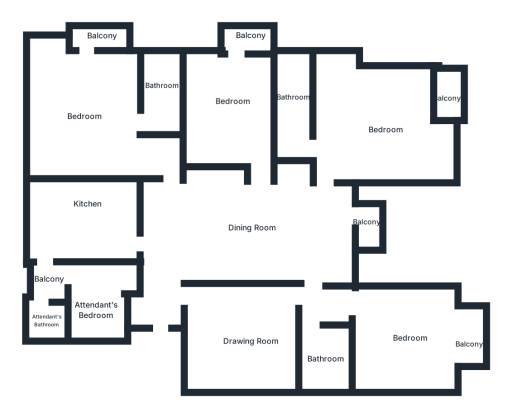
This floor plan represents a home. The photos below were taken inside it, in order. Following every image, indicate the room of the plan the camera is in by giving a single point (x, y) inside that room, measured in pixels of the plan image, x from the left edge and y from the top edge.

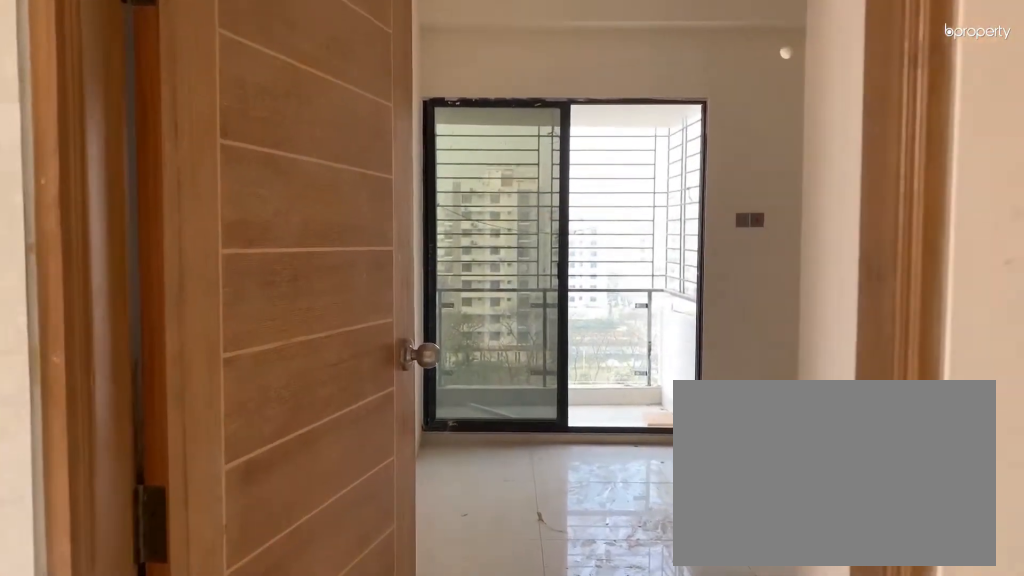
(252, 167)
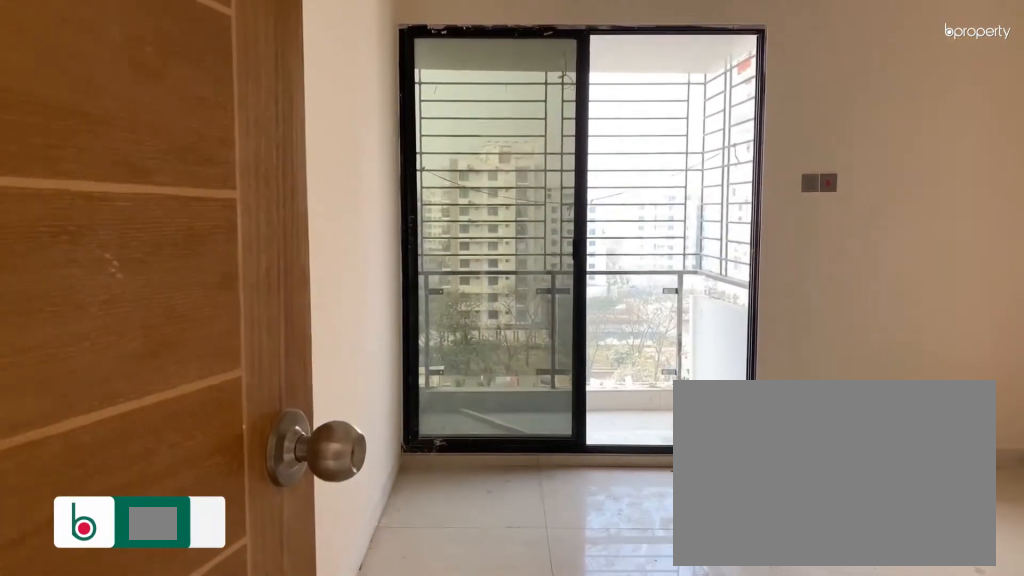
(252, 167)
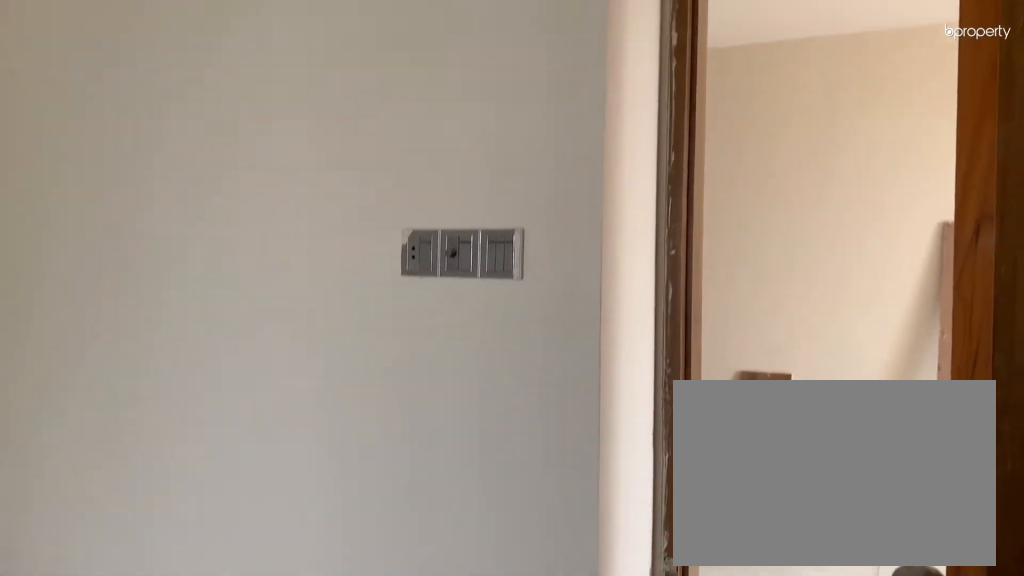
(232, 106)
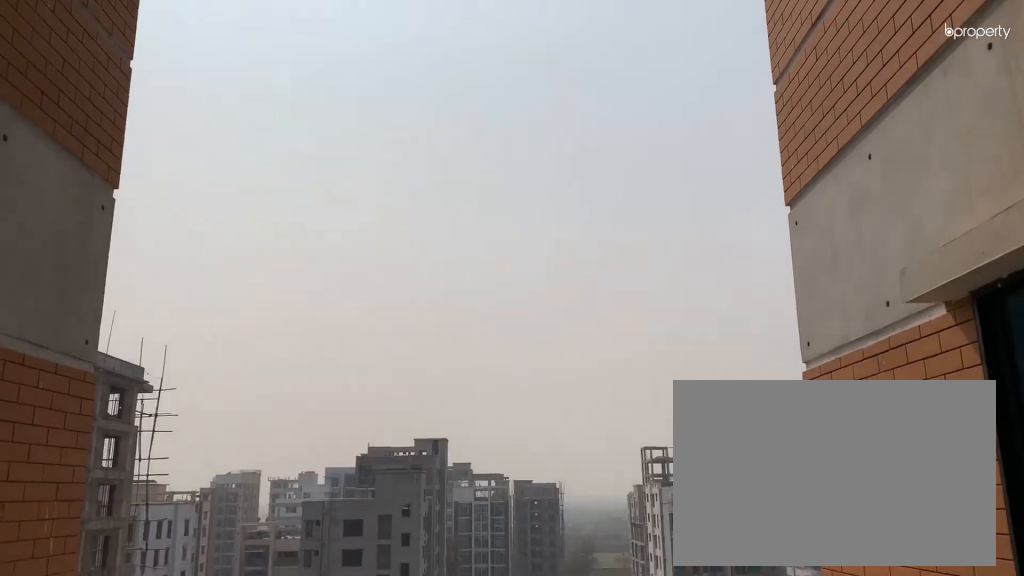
(371, 228)
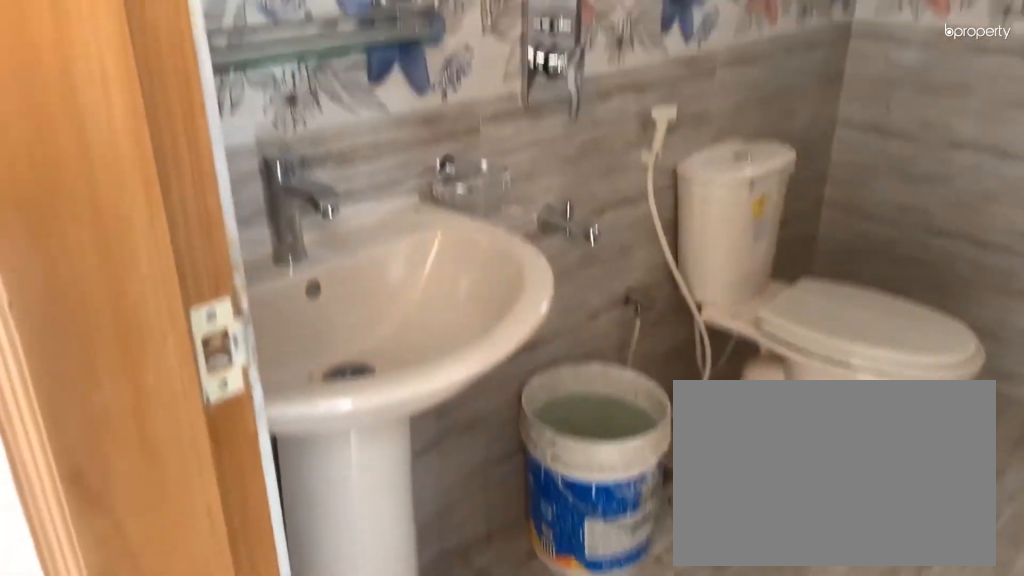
(328, 360)
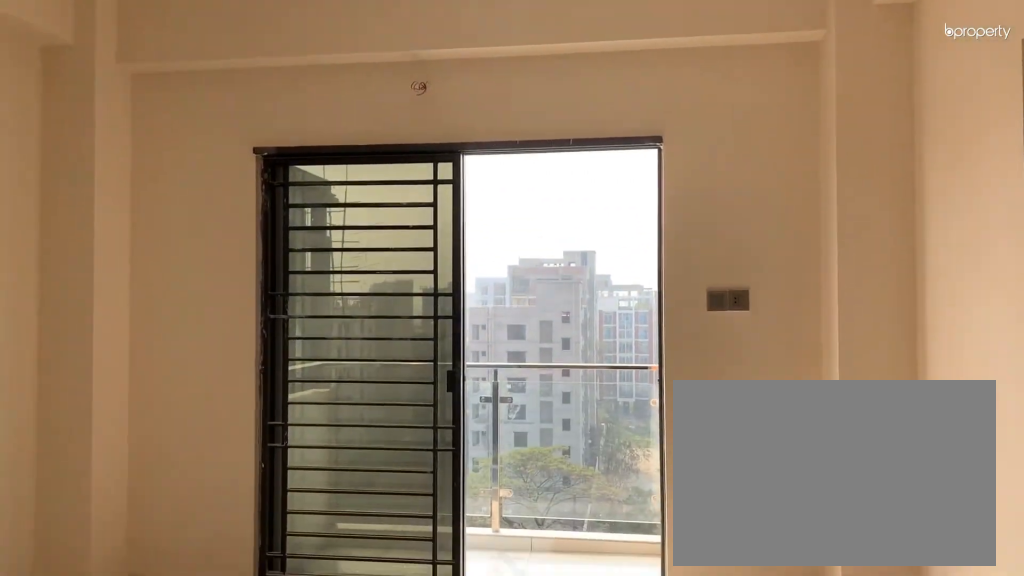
(408, 338)
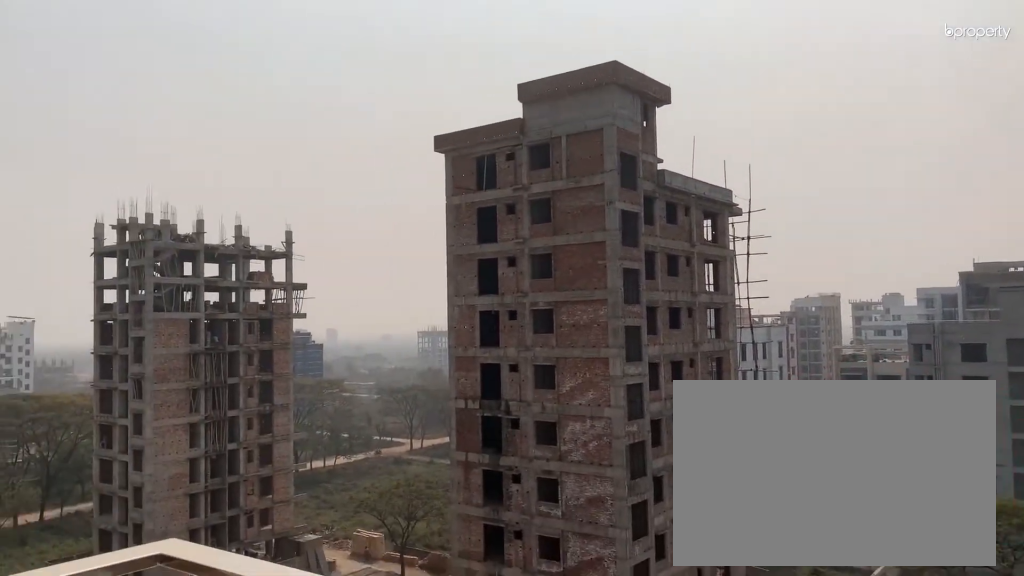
(470, 346)
